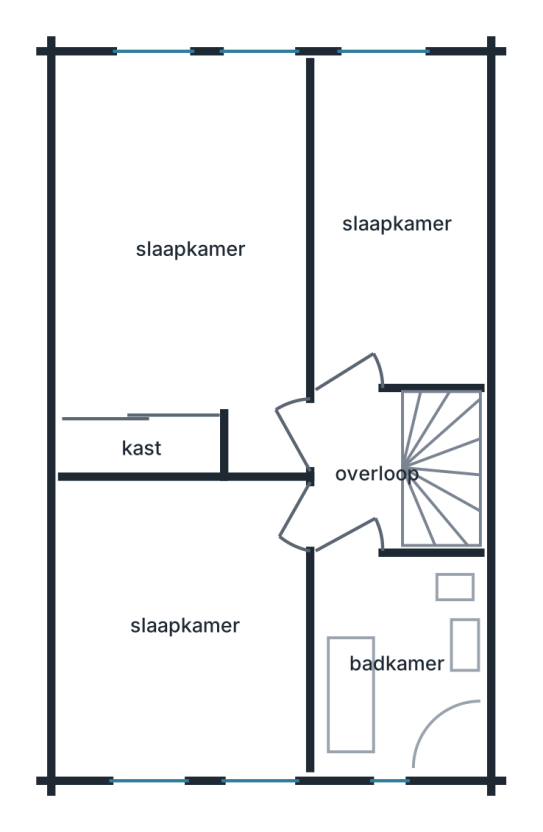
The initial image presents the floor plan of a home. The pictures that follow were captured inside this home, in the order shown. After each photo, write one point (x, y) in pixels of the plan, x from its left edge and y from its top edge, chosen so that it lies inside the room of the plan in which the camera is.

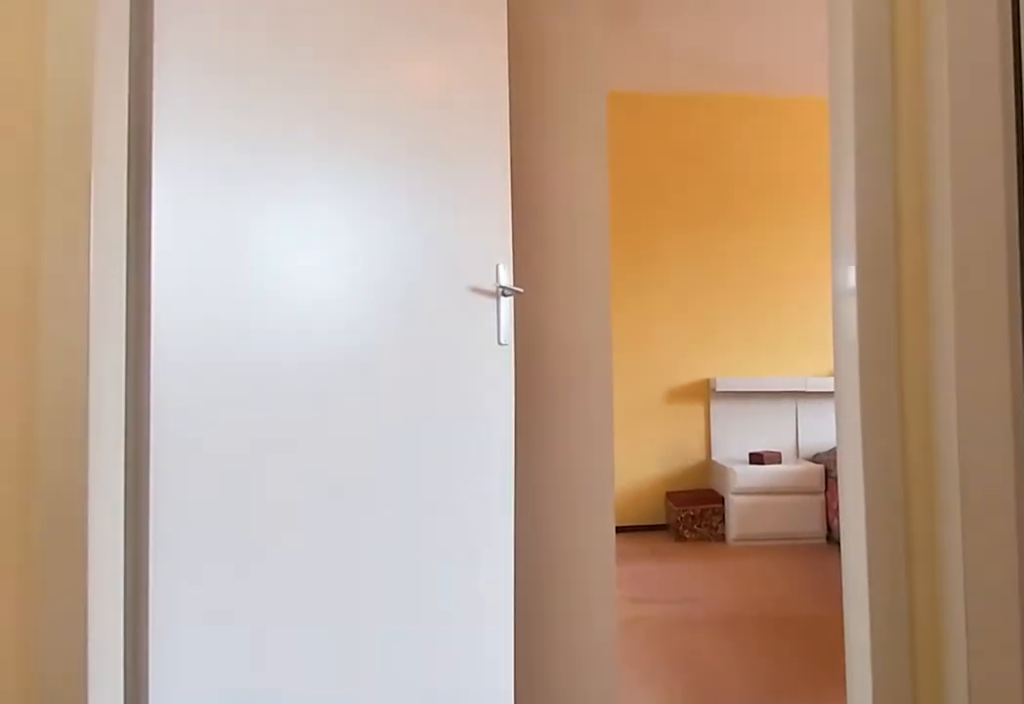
(361, 470)
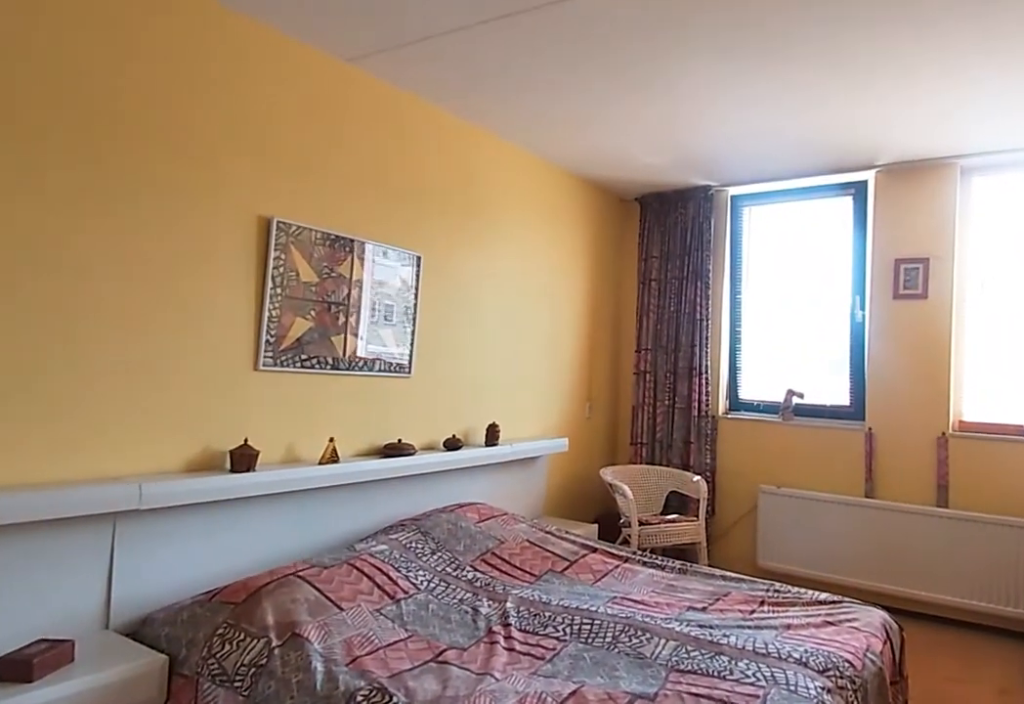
(150, 303)
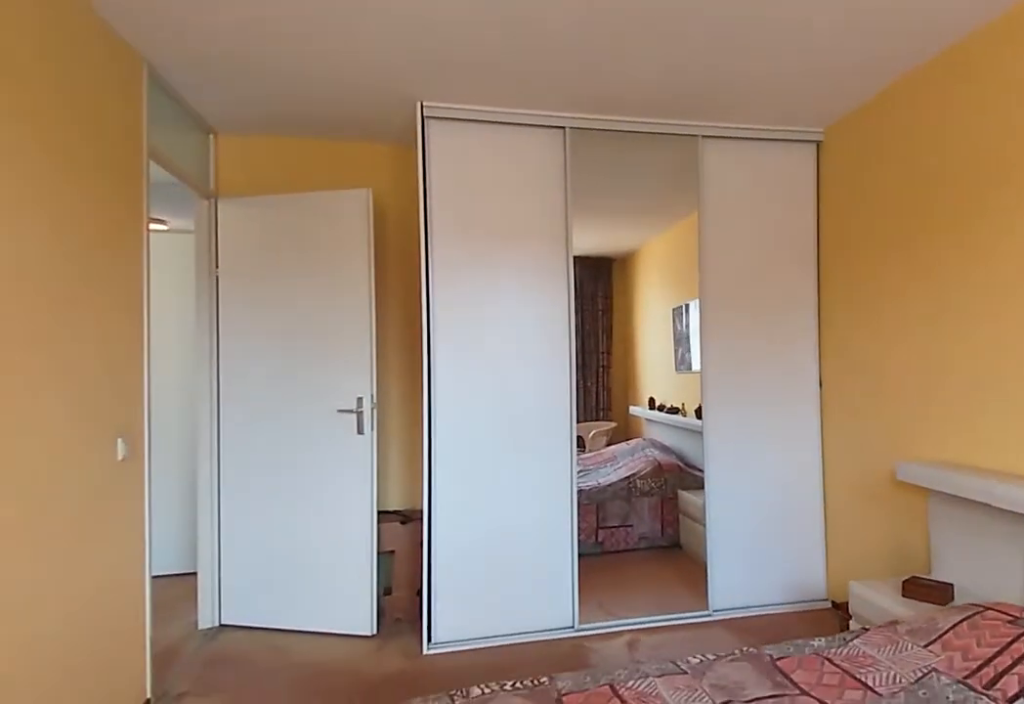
(150, 303)
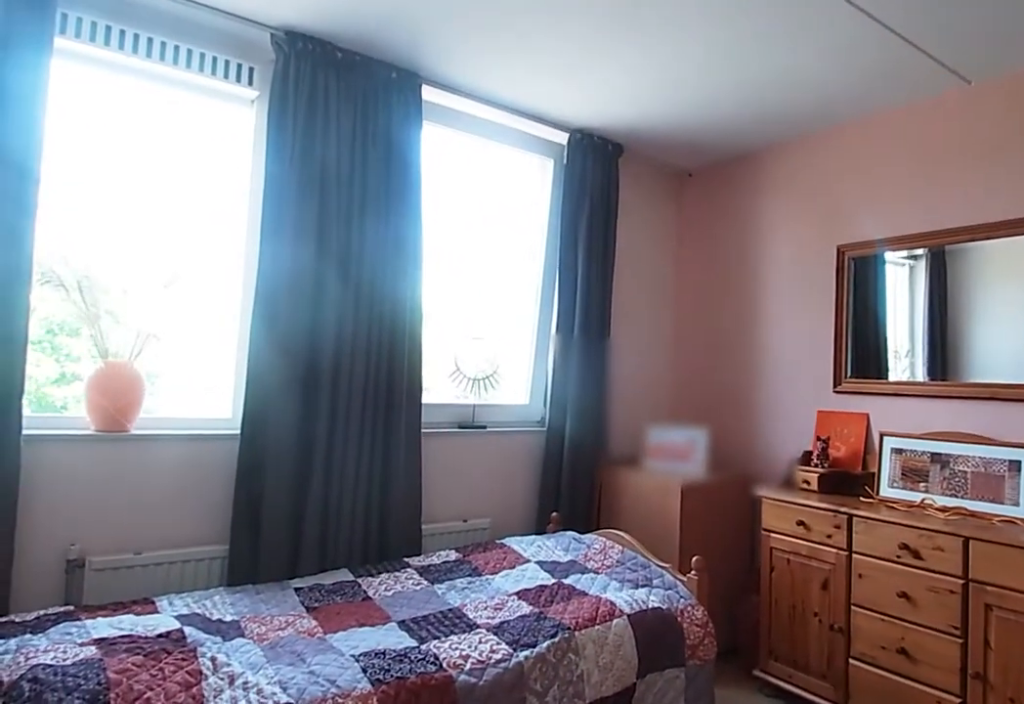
(184, 625)
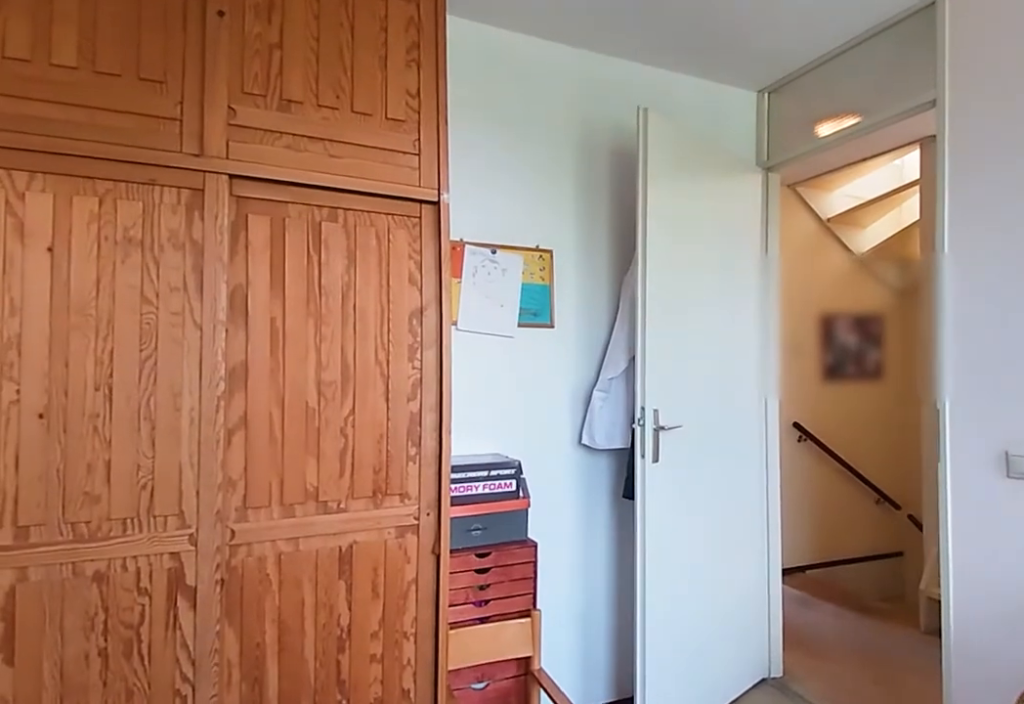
(185, 626)
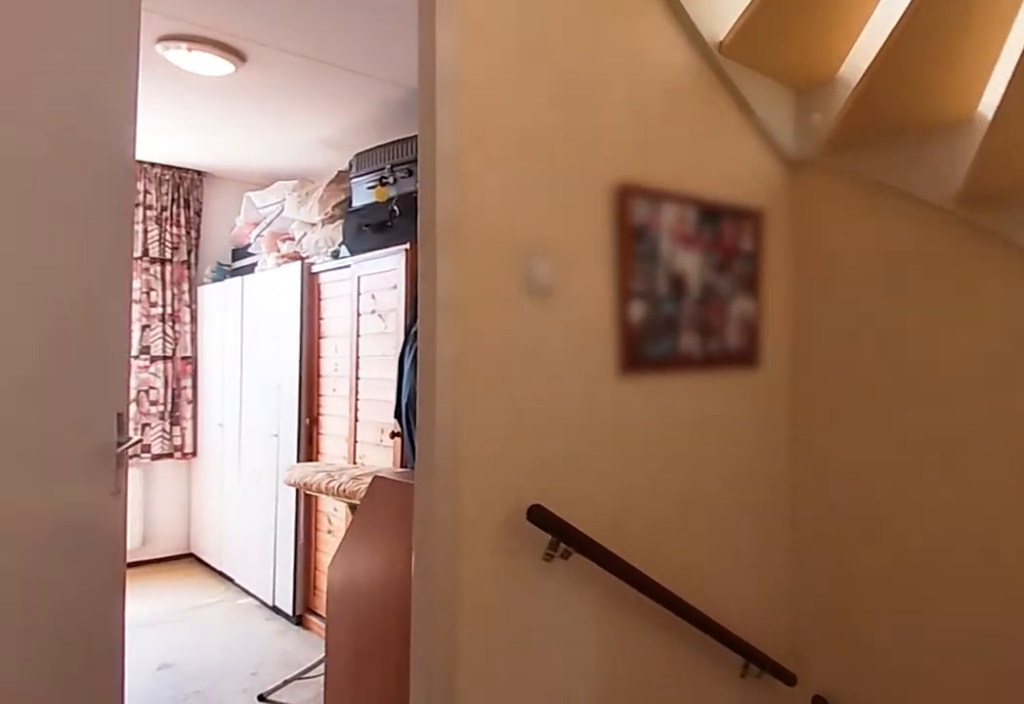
(361, 471)
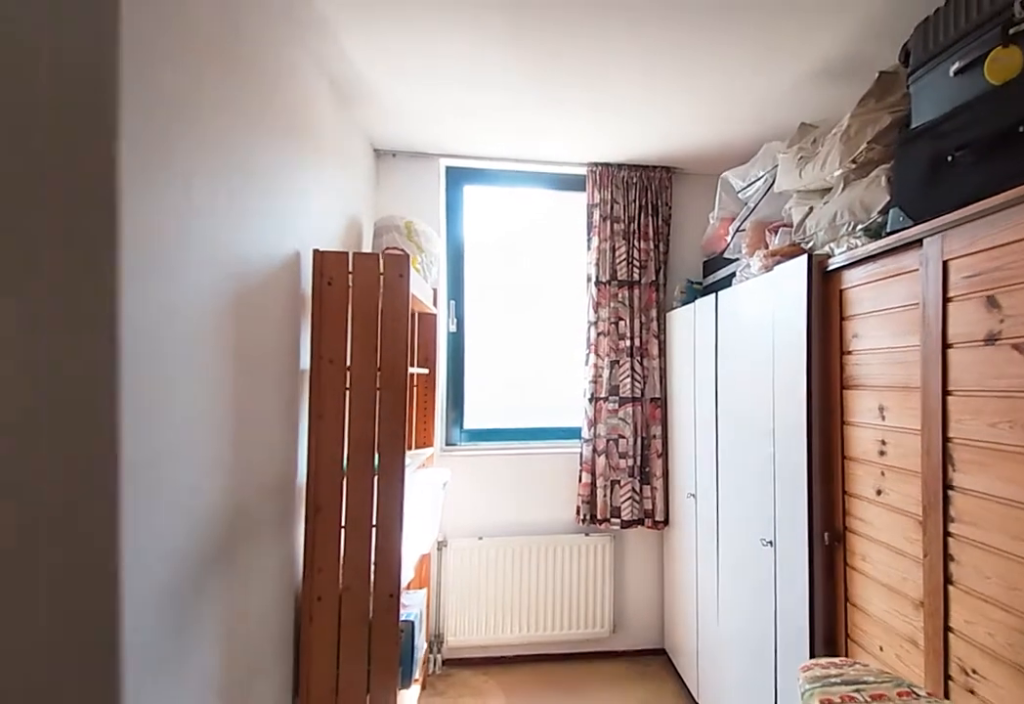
(396, 222)
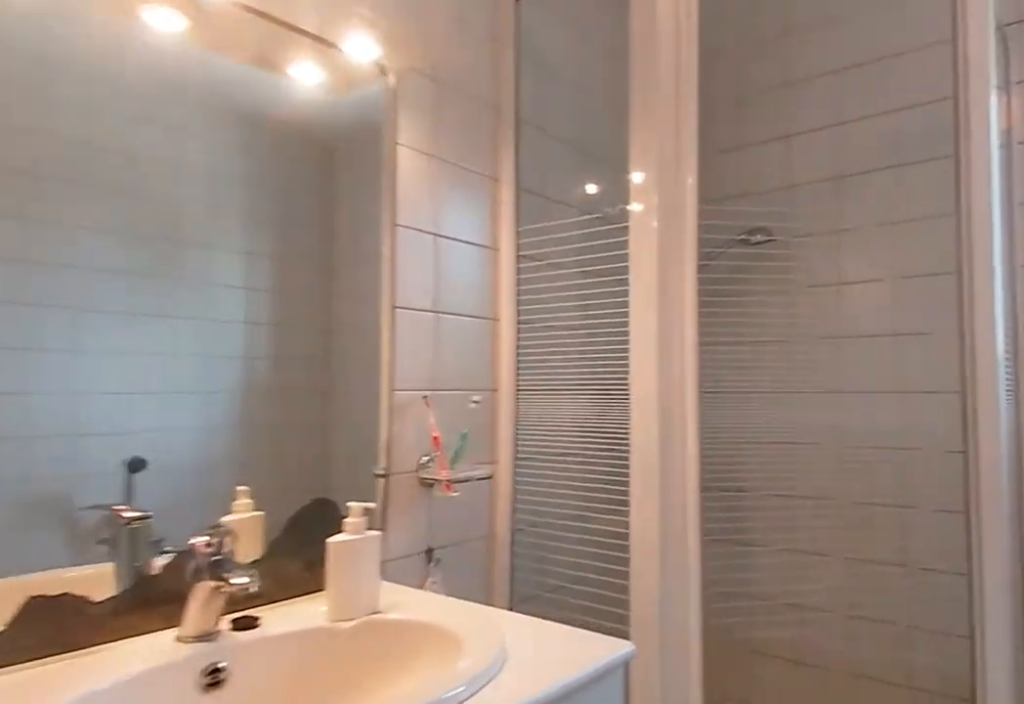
(397, 666)
